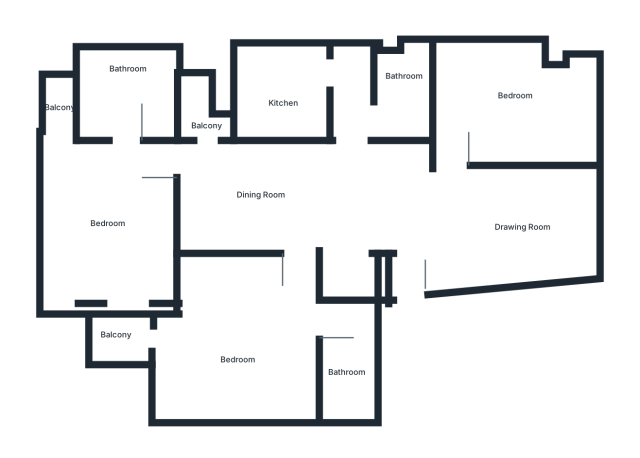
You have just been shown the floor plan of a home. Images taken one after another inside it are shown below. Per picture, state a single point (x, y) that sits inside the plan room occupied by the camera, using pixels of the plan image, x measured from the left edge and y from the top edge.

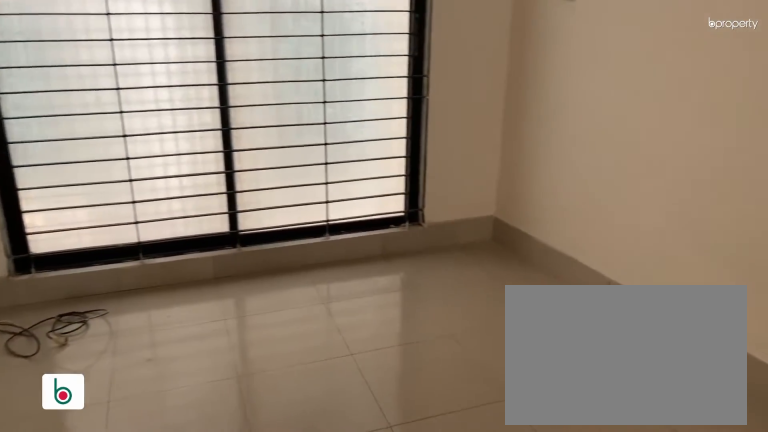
(494, 219)
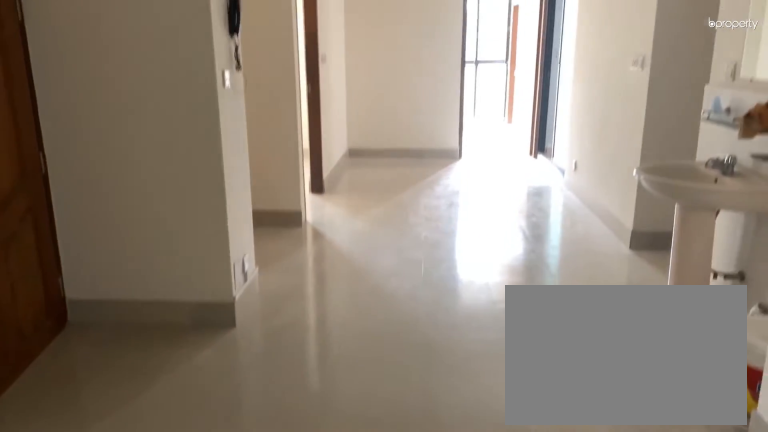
(494, 219)
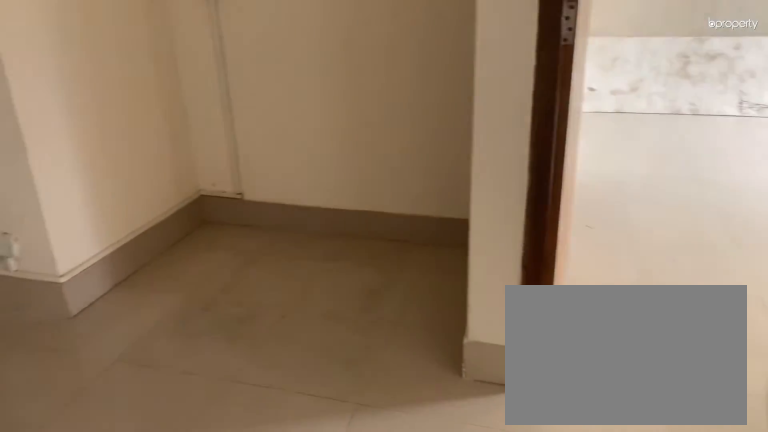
(318, 197)
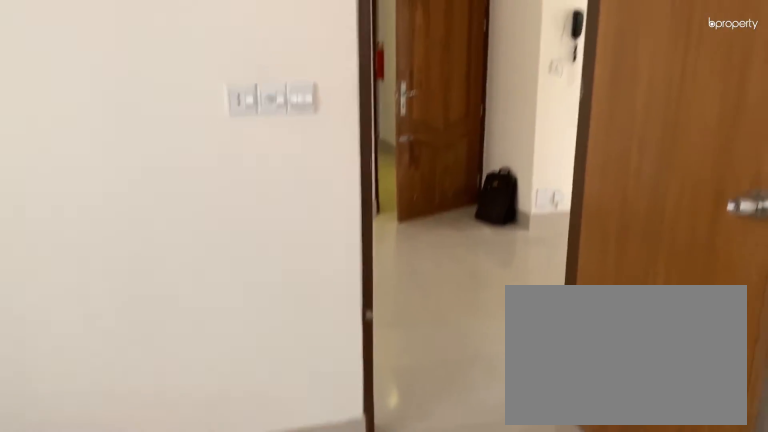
(512, 98)
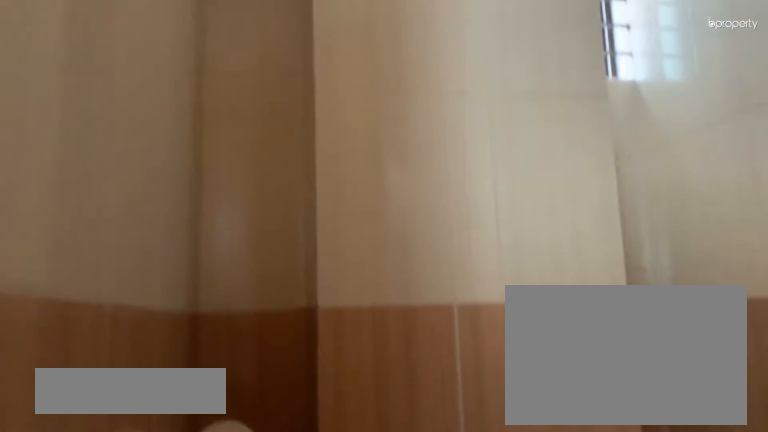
(399, 108)
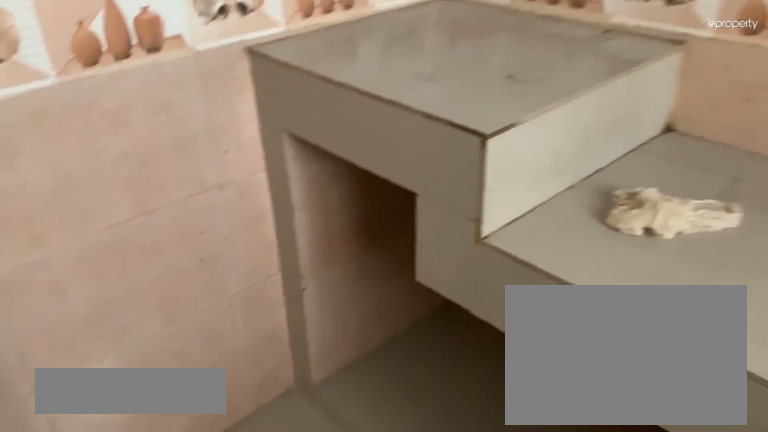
(286, 95)
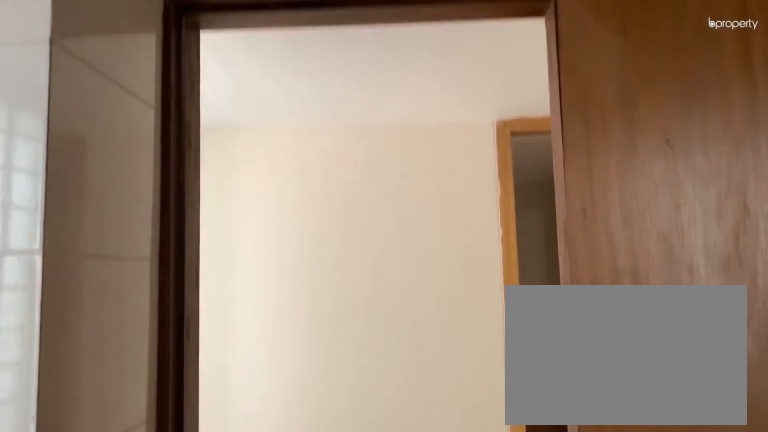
(286, 95)
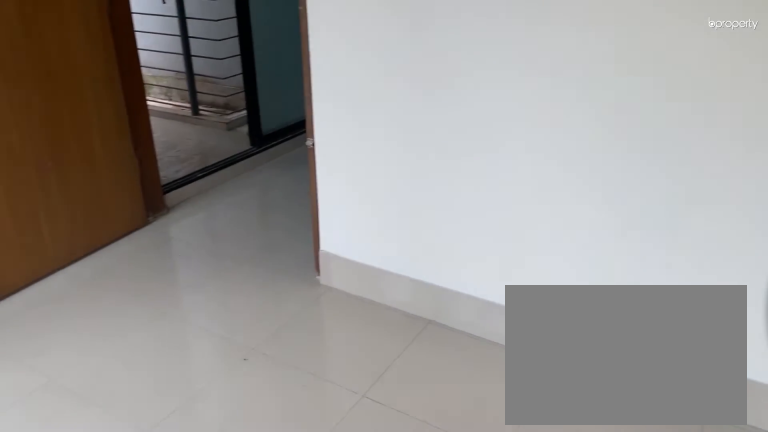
(120, 230)
